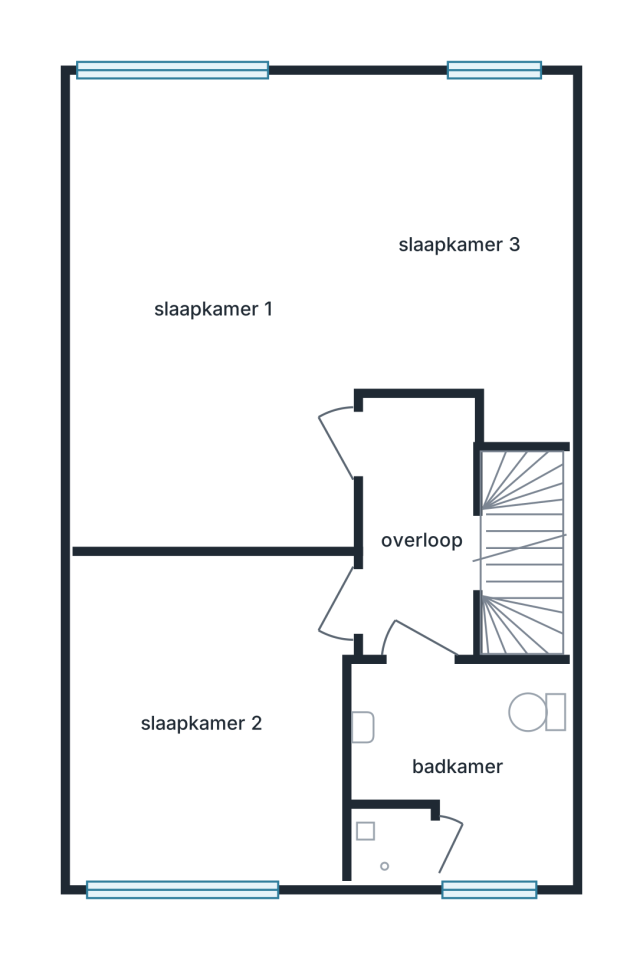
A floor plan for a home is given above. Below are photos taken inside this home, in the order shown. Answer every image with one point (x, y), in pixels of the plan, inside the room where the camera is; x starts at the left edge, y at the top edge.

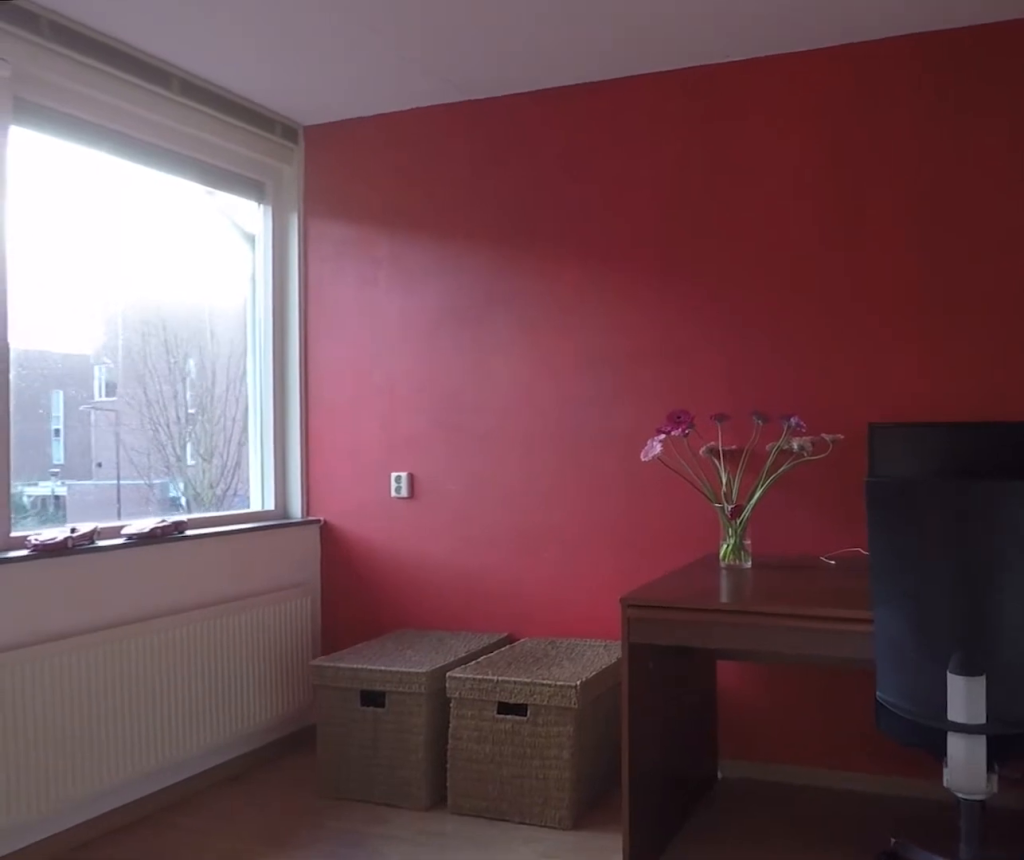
(203, 796)
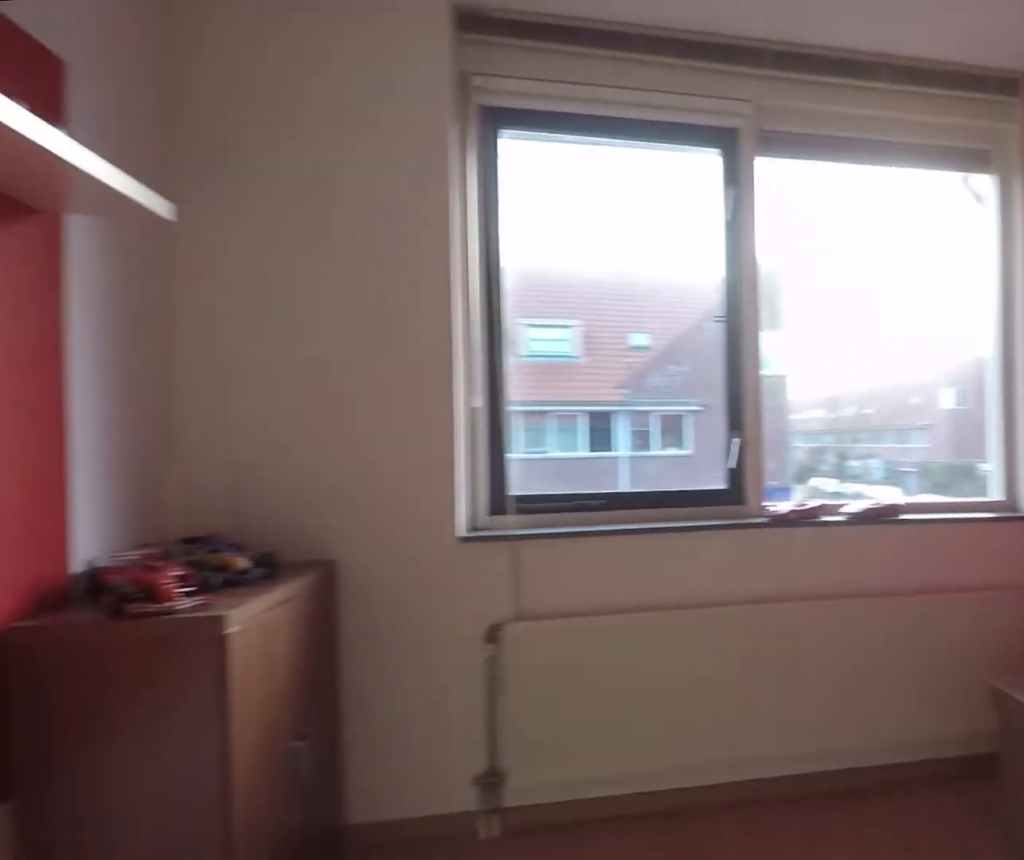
(203, 796)
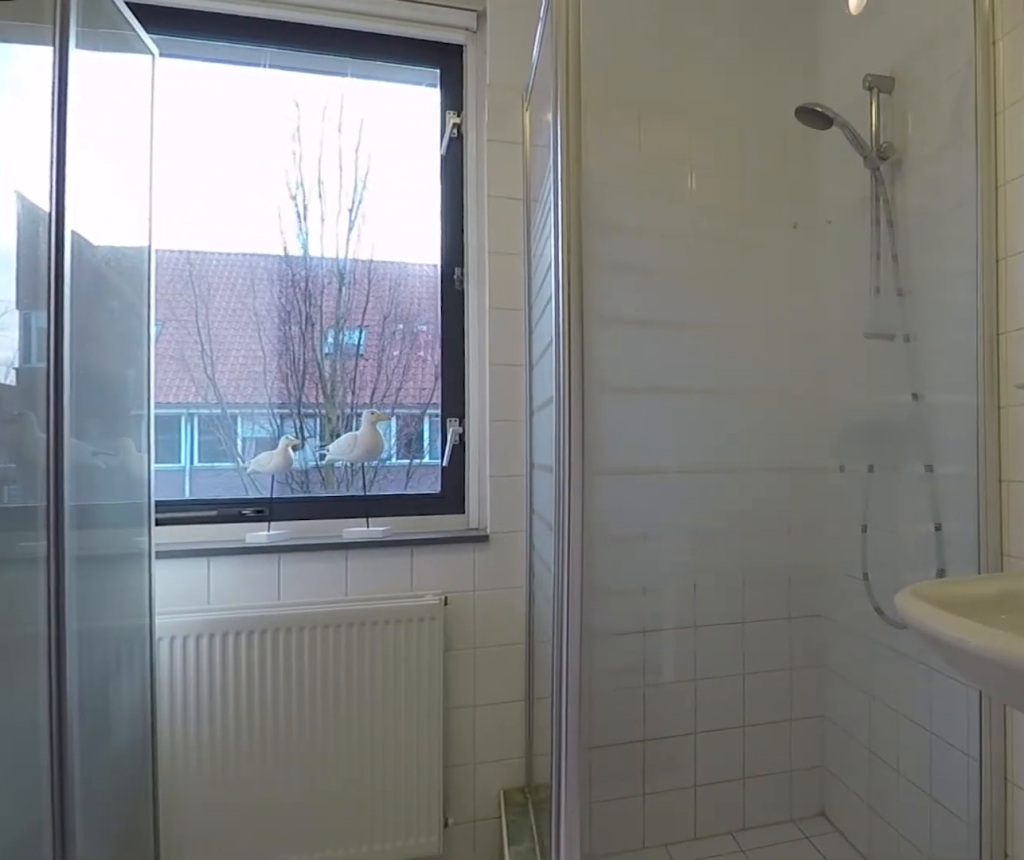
(460, 802)
